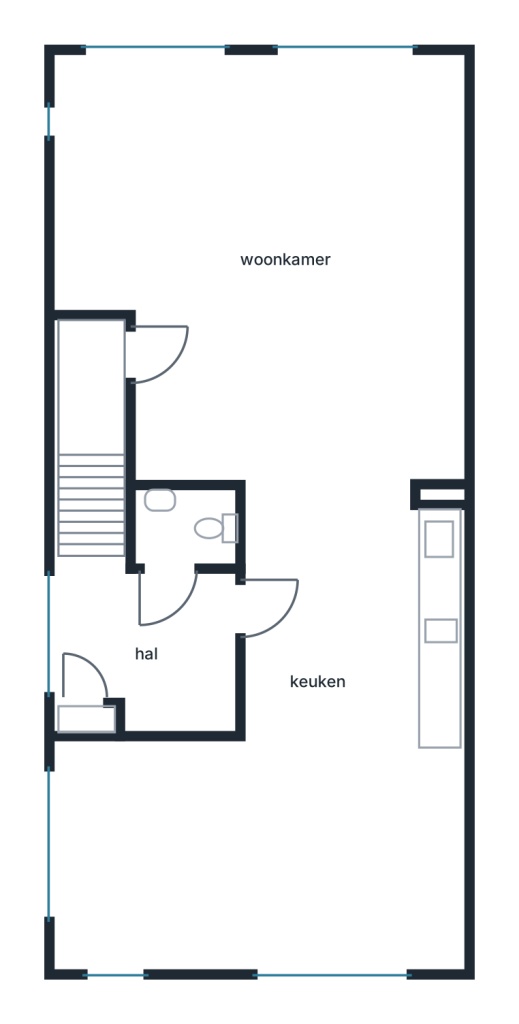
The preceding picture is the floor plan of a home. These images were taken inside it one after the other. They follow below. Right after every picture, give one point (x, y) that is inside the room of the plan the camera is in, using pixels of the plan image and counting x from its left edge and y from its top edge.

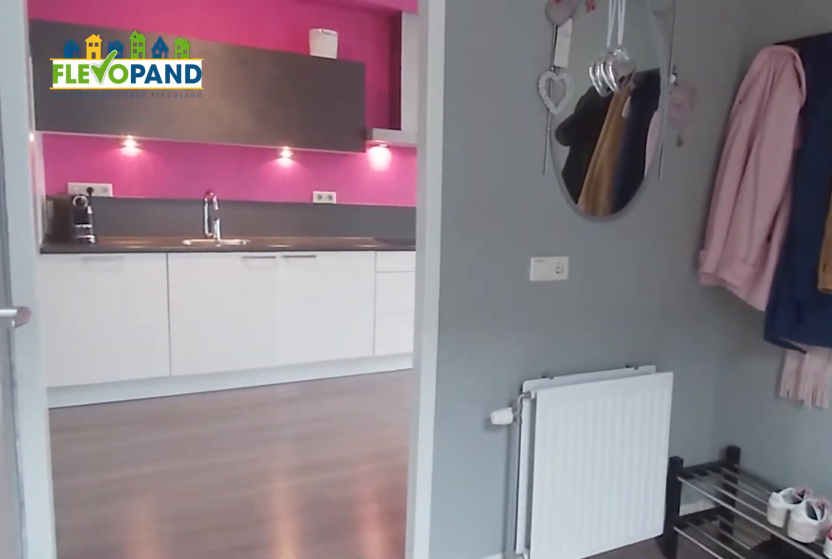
(149, 645)
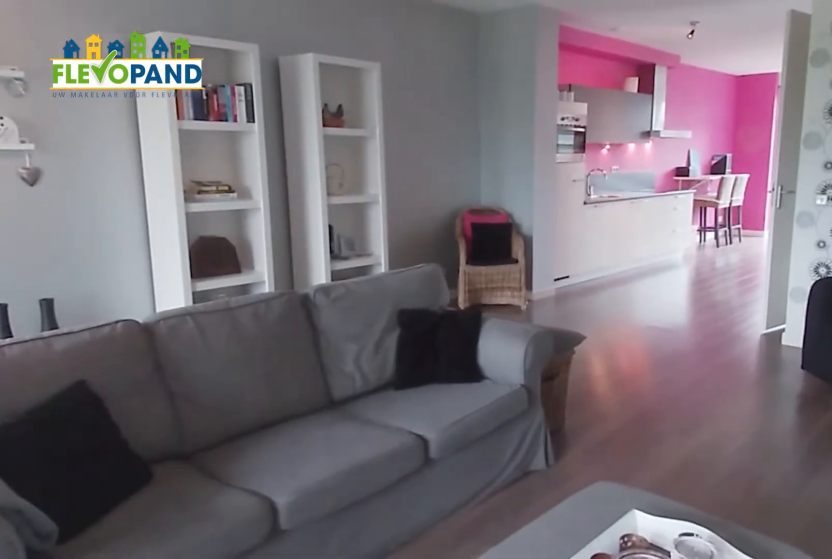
(275, 264)
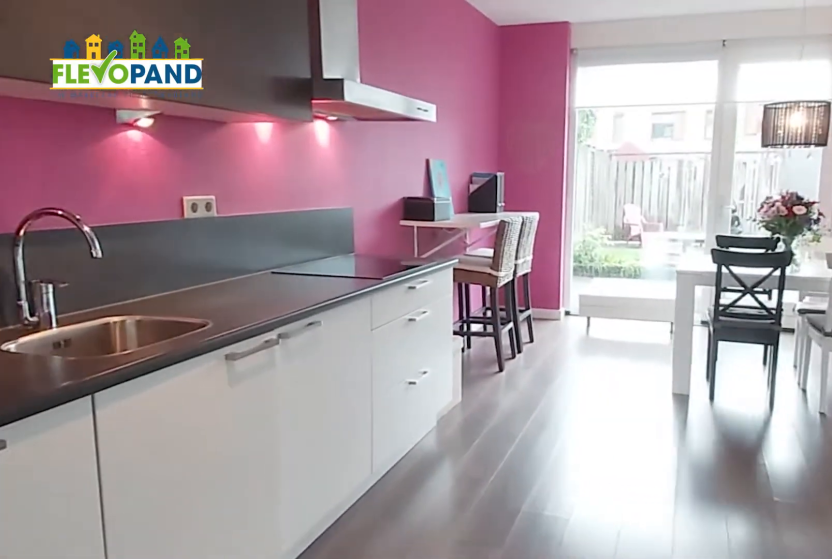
(160, 856)
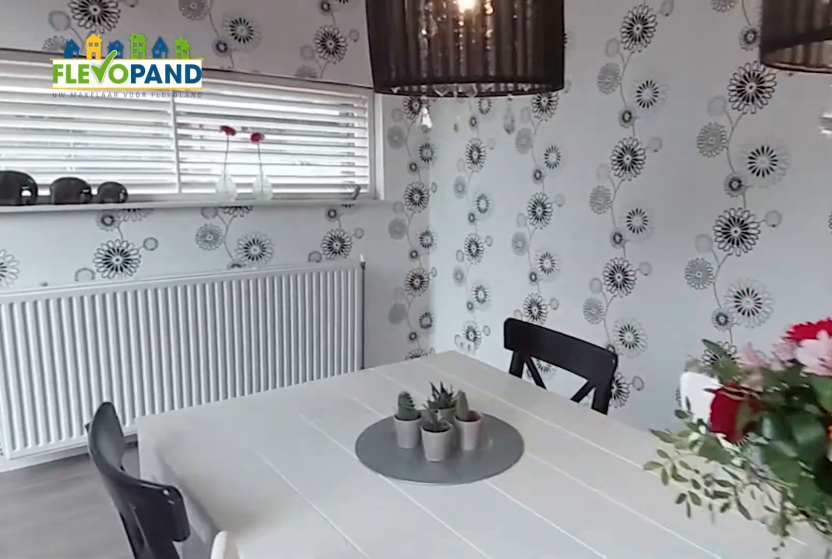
(160, 856)
